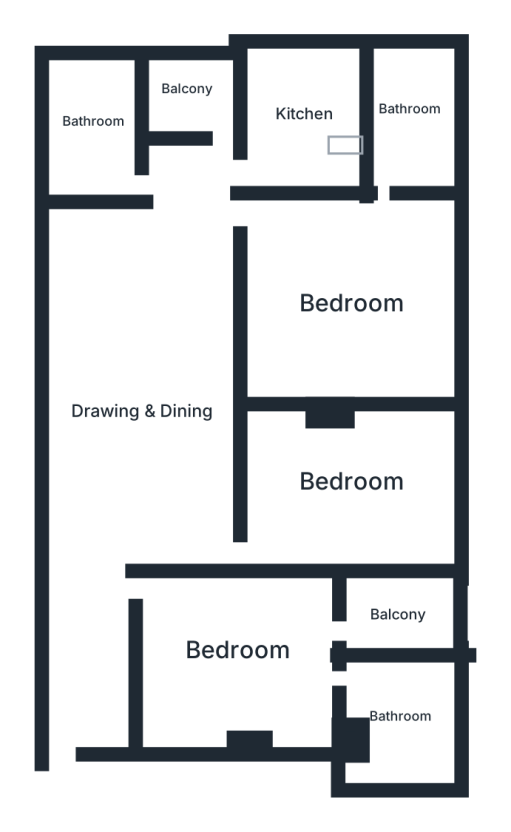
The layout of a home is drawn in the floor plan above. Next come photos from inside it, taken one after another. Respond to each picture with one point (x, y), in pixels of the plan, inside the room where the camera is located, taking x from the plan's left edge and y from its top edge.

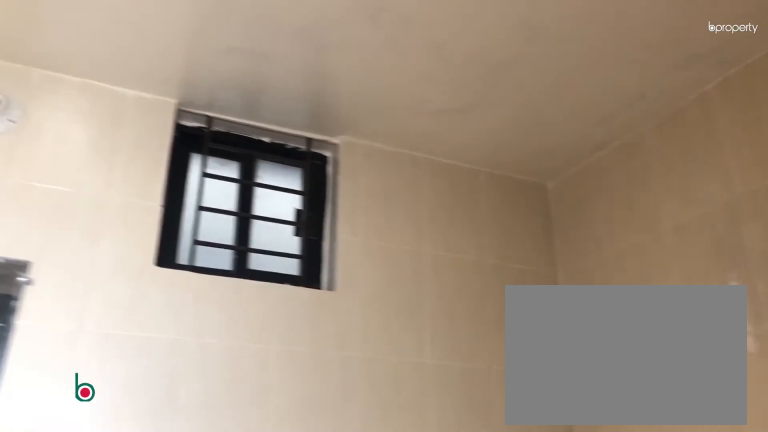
(402, 720)
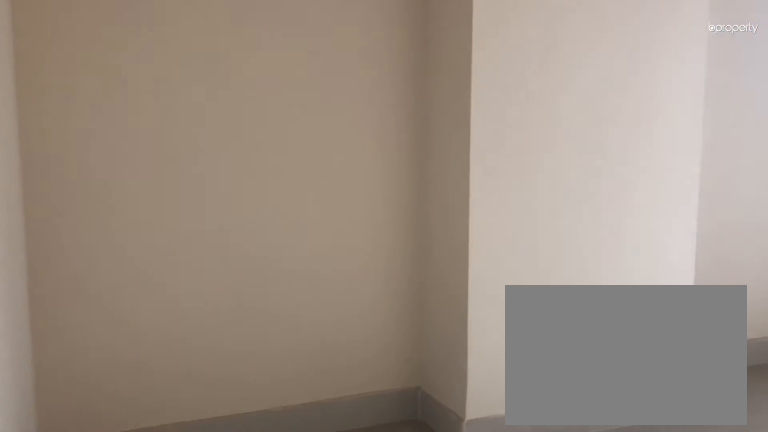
(353, 479)
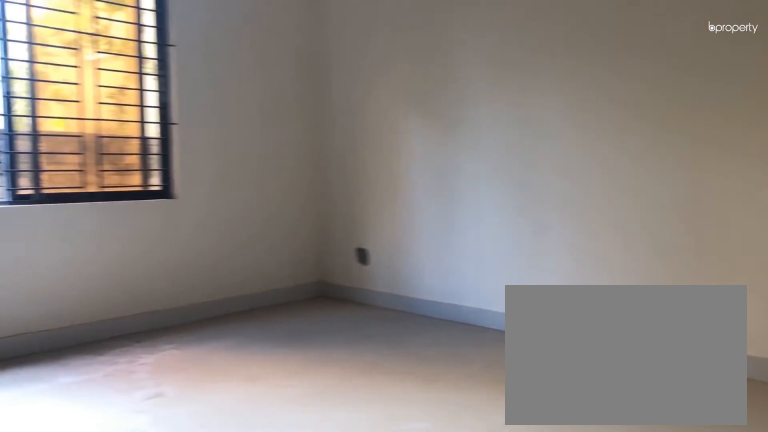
(356, 299)
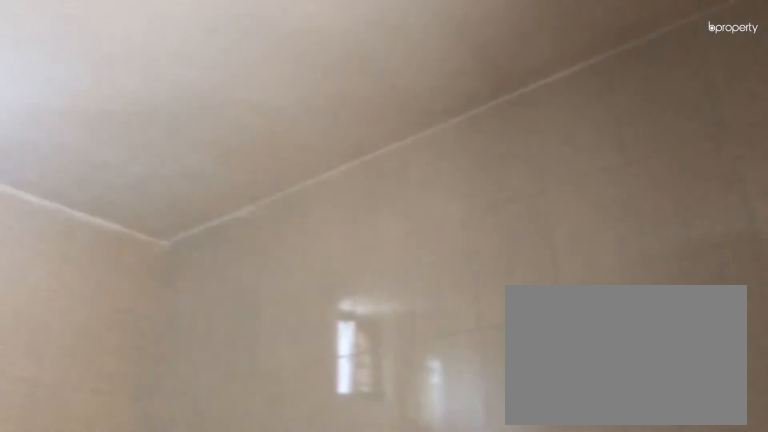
(411, 108)
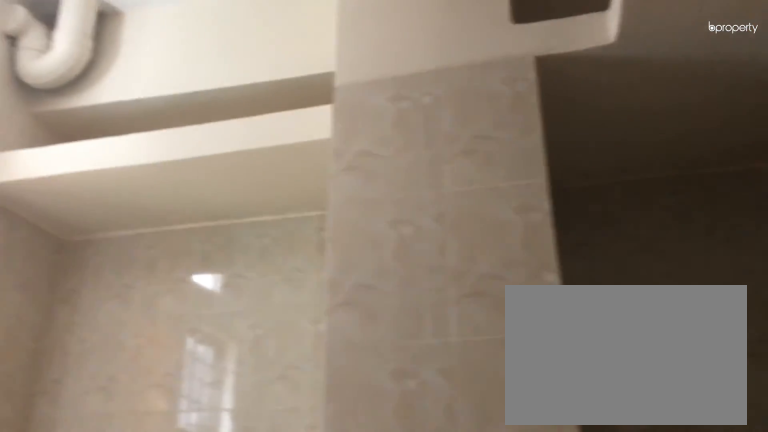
(307, 111)
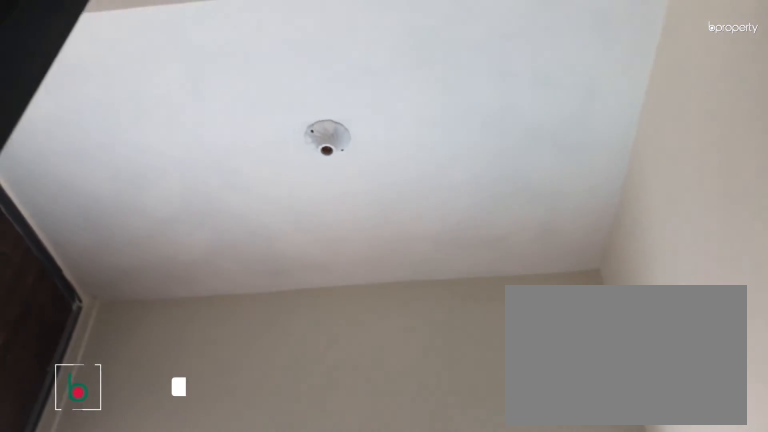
(197, 83)
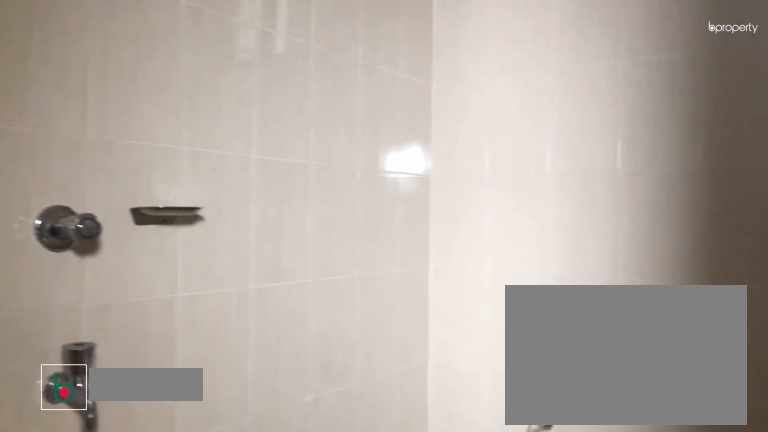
(93, 117)
